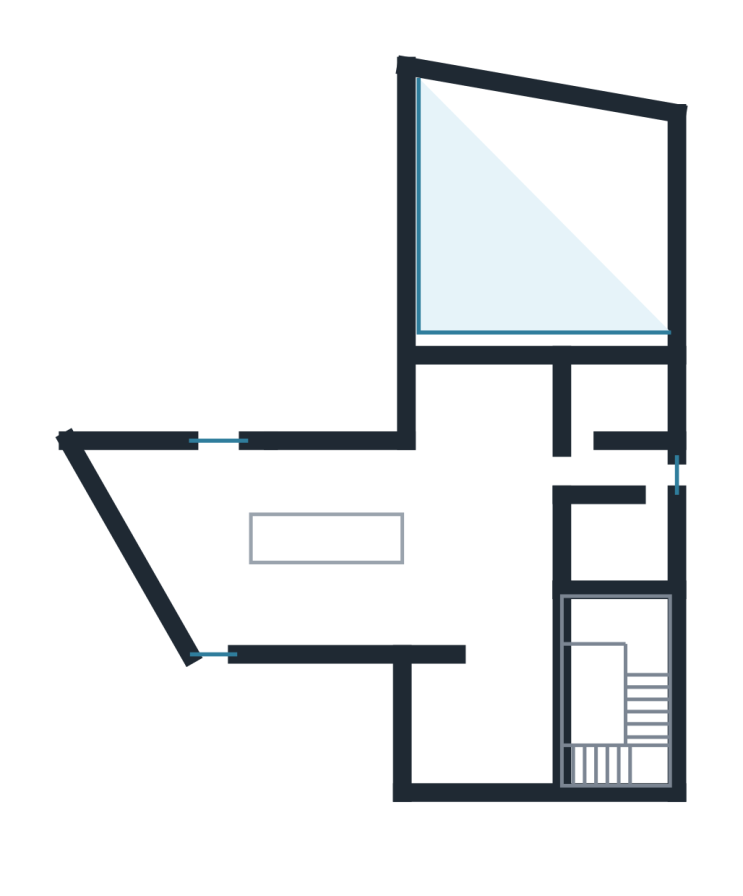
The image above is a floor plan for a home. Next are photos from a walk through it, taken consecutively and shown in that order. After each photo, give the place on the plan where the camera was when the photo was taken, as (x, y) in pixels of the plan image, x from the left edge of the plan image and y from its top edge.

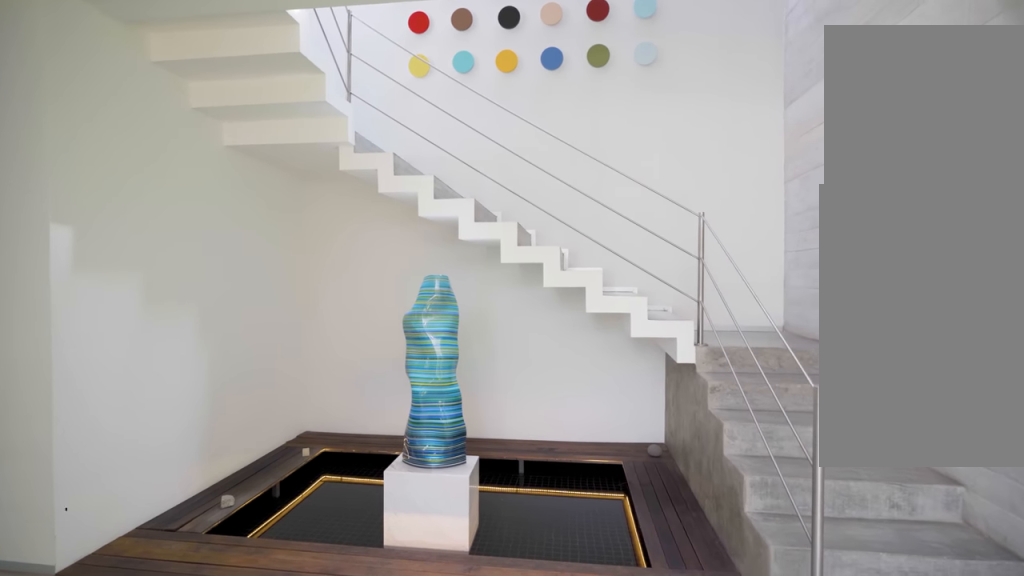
(484, 717)
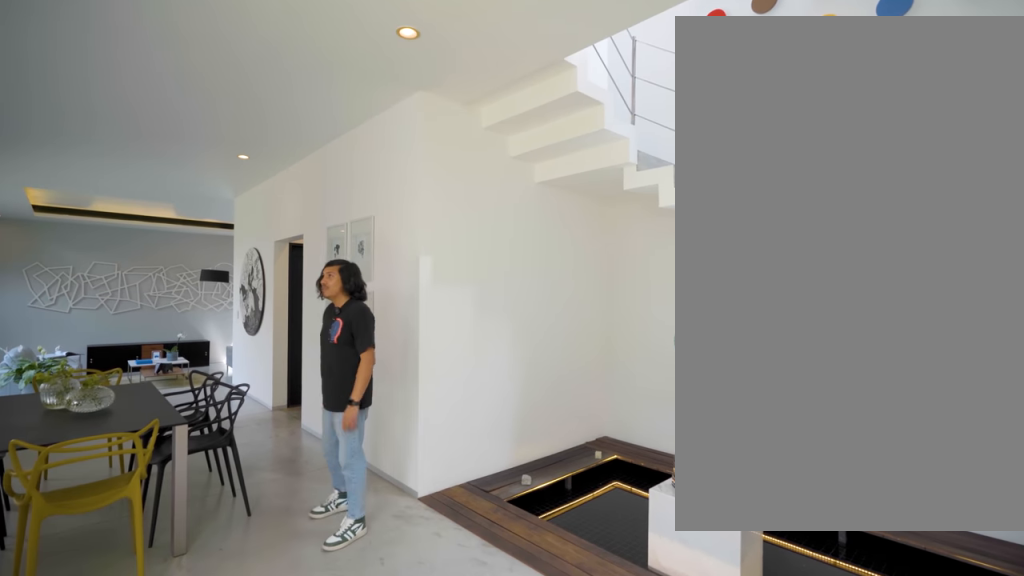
(513, 726)
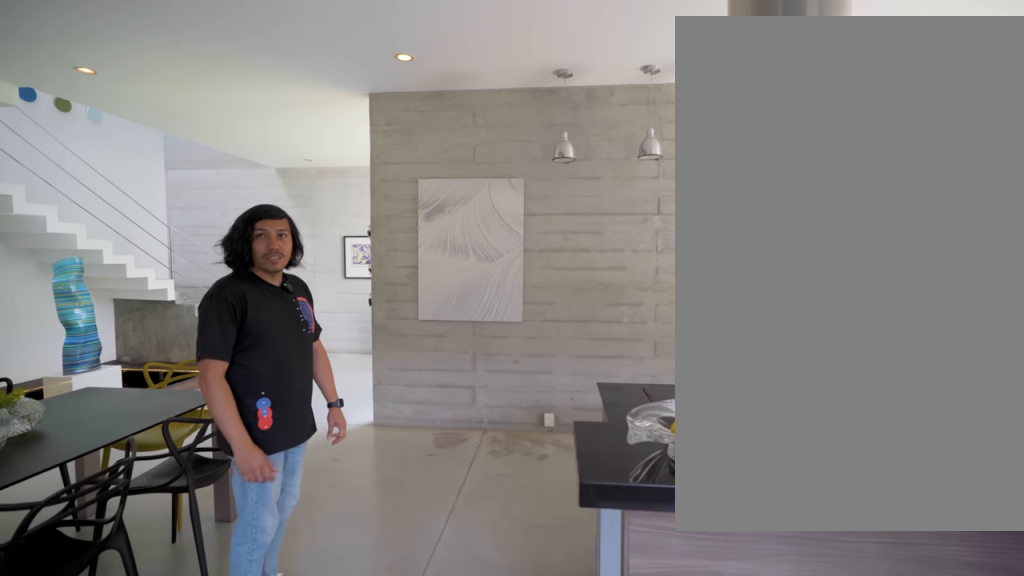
(411, 474)
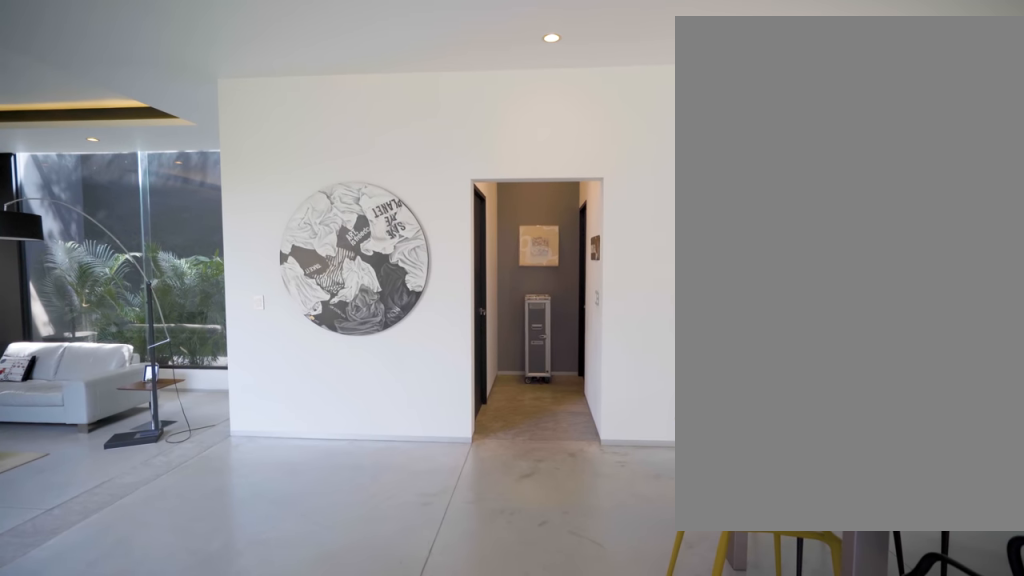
(406, 486)
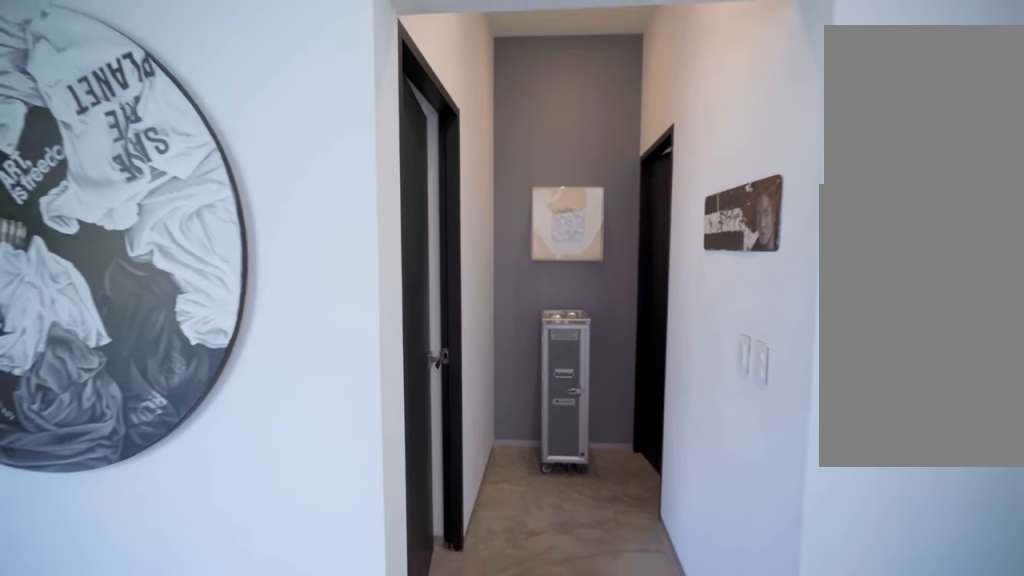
(593, 468)
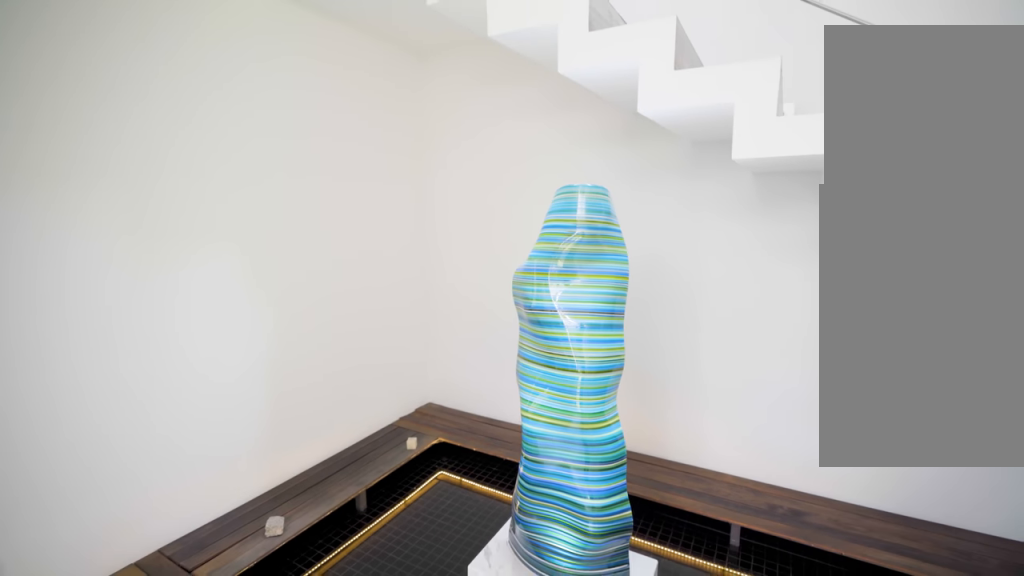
(526, 677)
